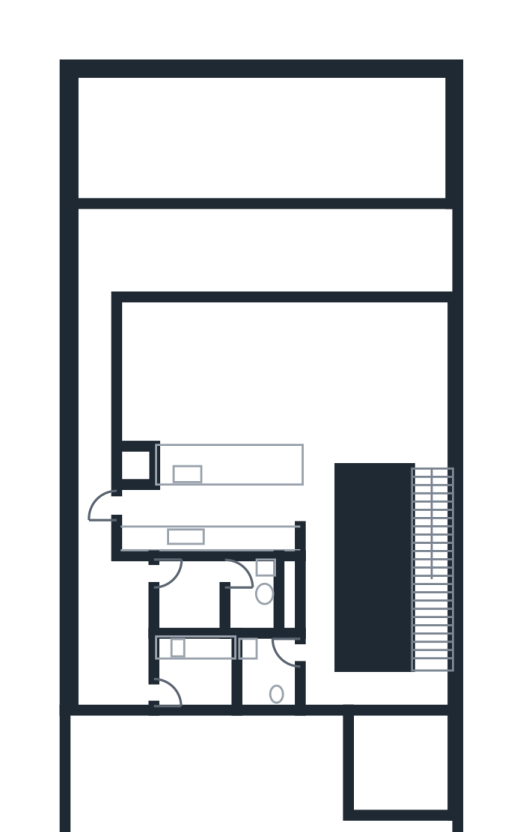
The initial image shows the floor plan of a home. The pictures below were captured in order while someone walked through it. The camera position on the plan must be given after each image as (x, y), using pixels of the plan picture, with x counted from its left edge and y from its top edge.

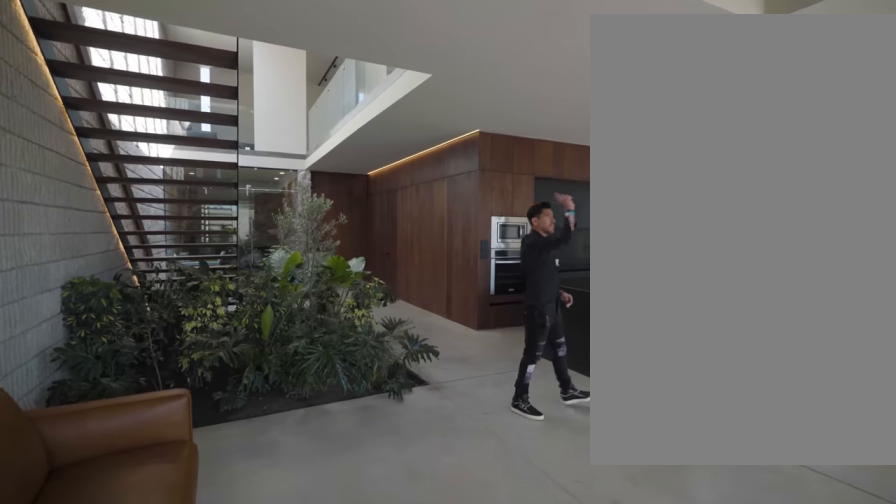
(329, 337)
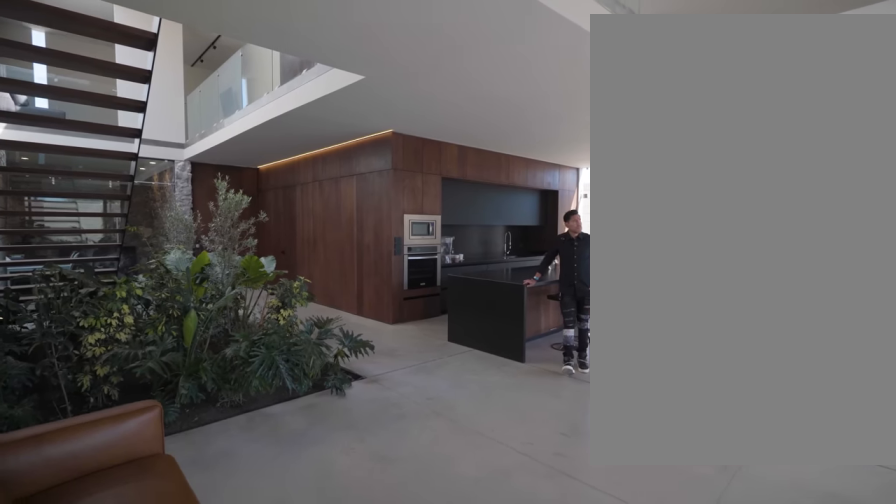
(374, 324)
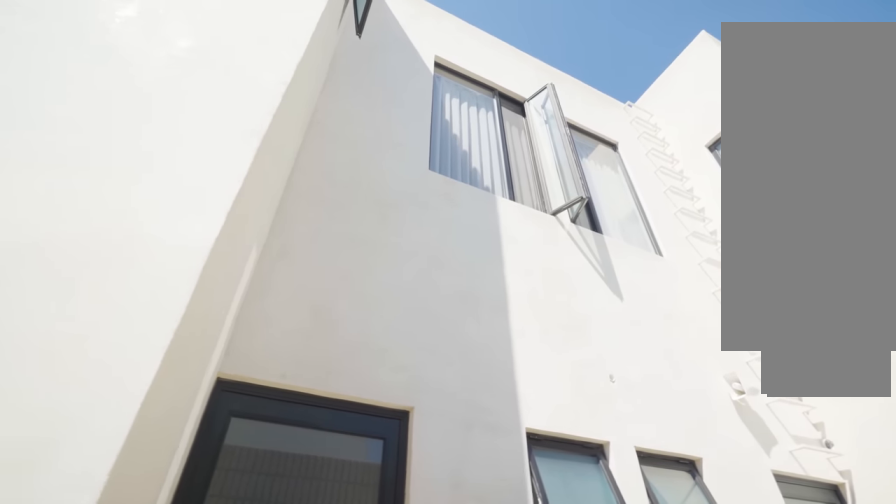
(97, 597)
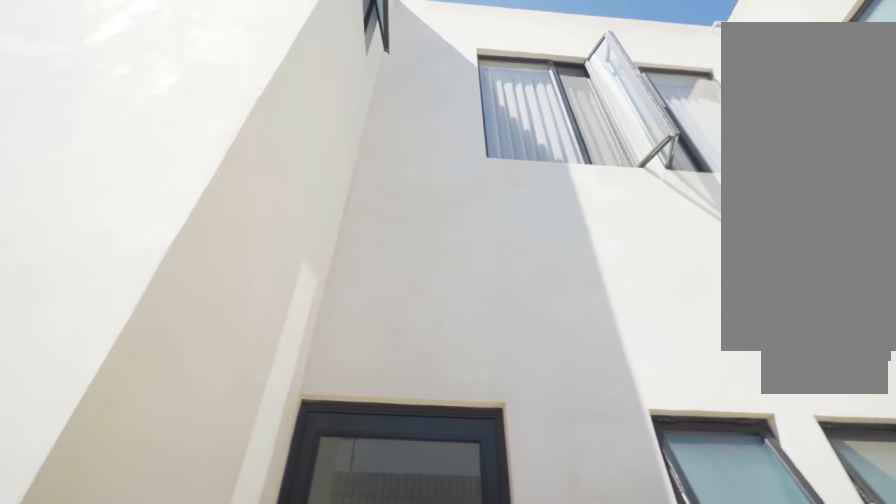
(95, 605)
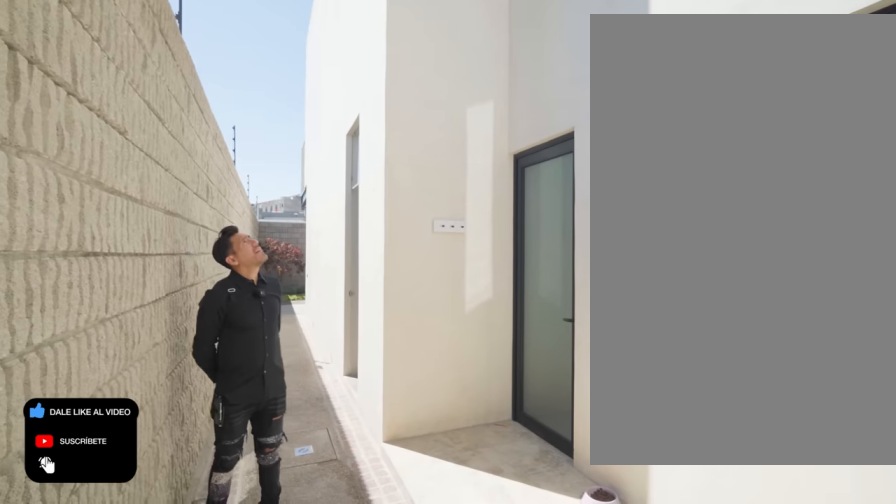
(116, 676)
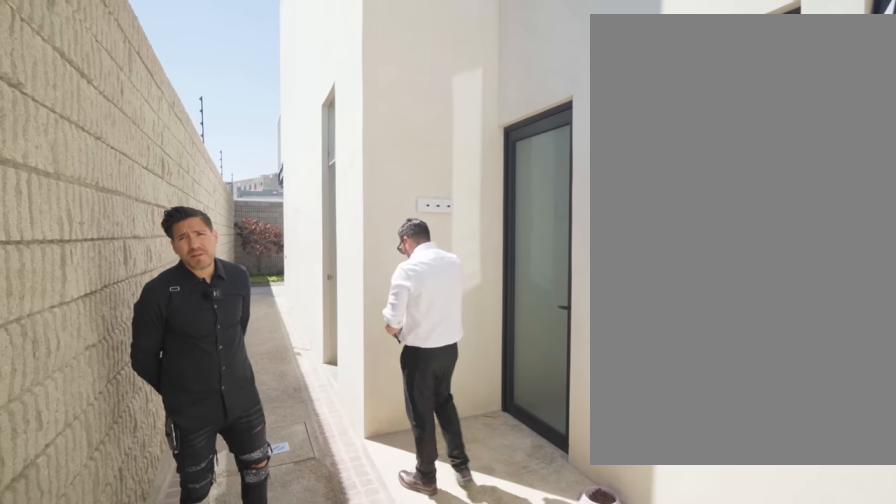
(102, 683)
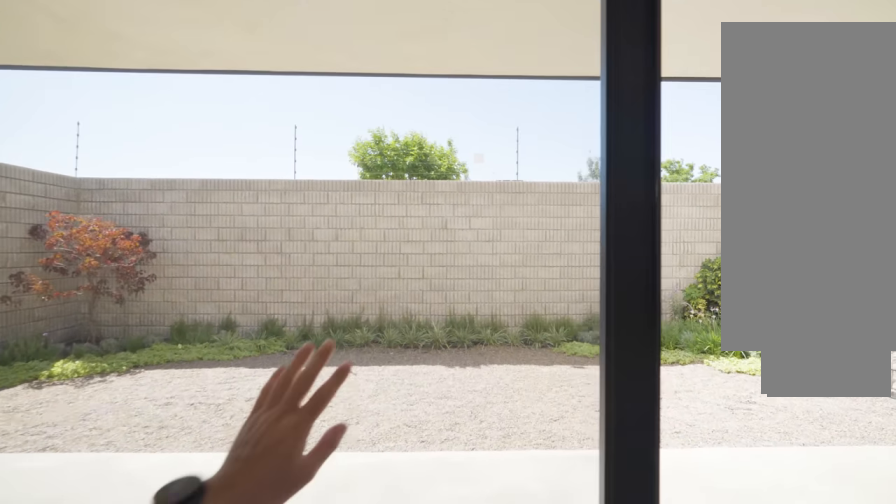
(246, 370)
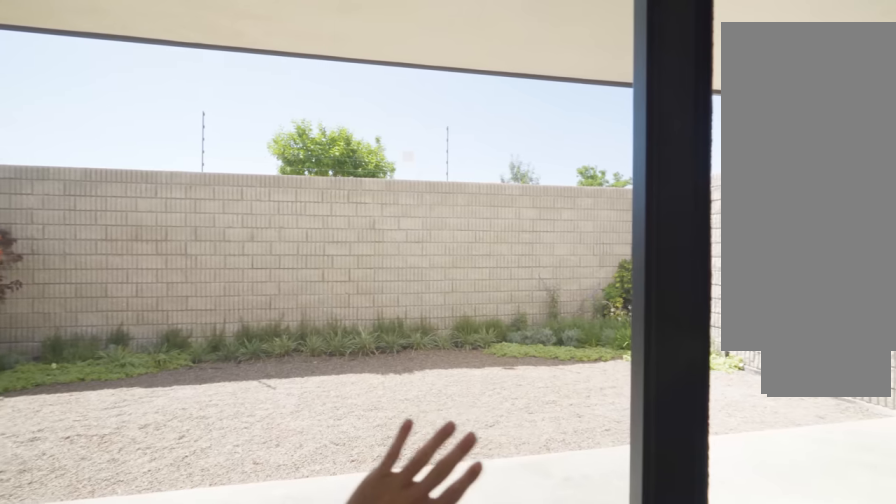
(224, 323)
